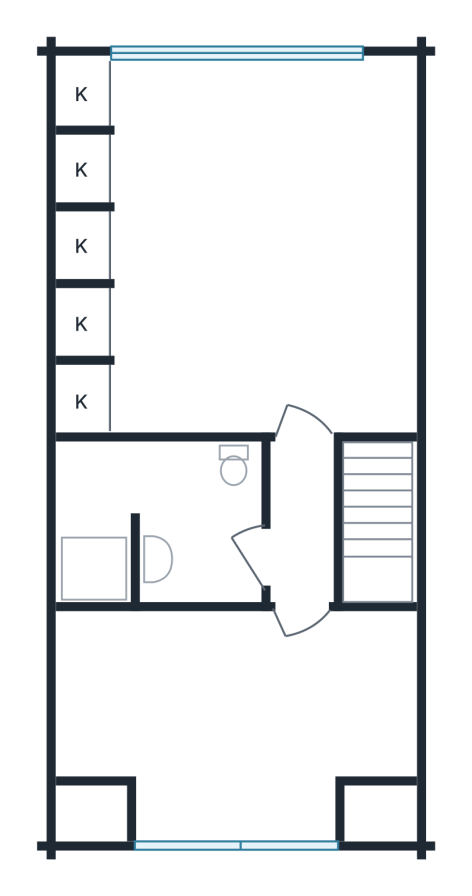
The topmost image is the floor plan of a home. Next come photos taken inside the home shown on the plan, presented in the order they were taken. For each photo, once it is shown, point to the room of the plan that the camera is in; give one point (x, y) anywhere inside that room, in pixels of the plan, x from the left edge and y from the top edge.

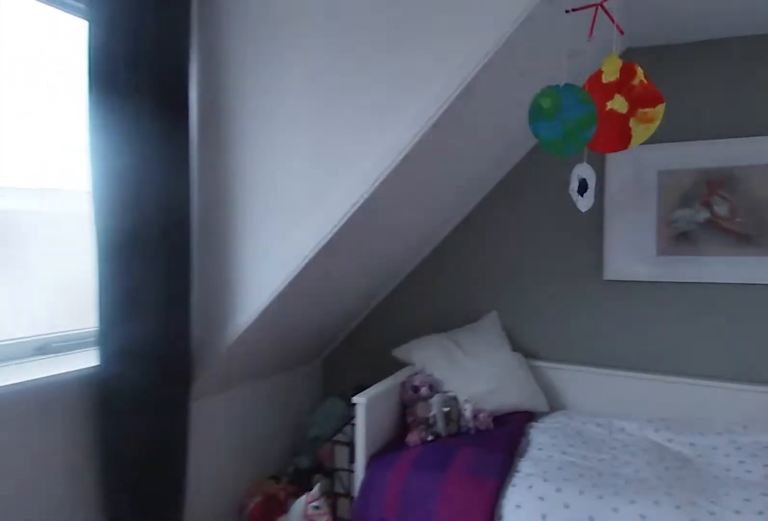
(236, 714)
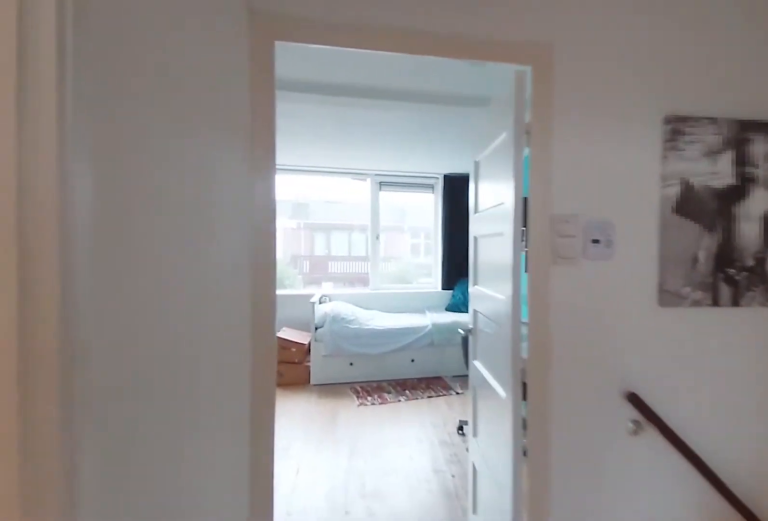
(312, 526)
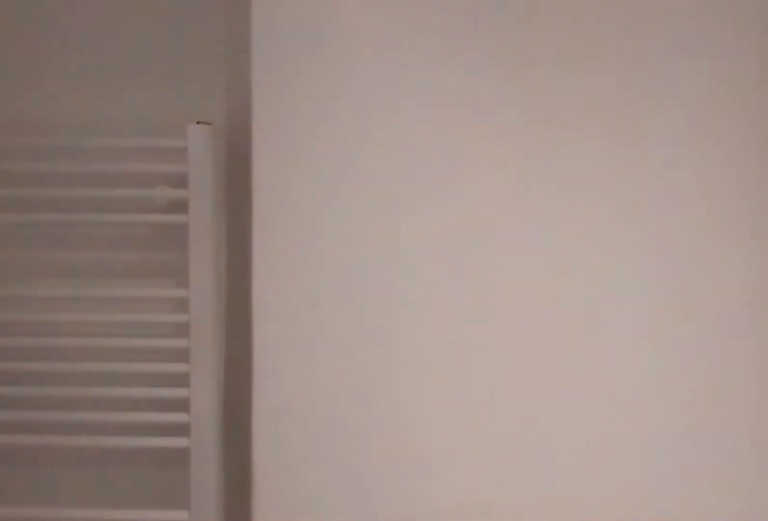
(125, 537)
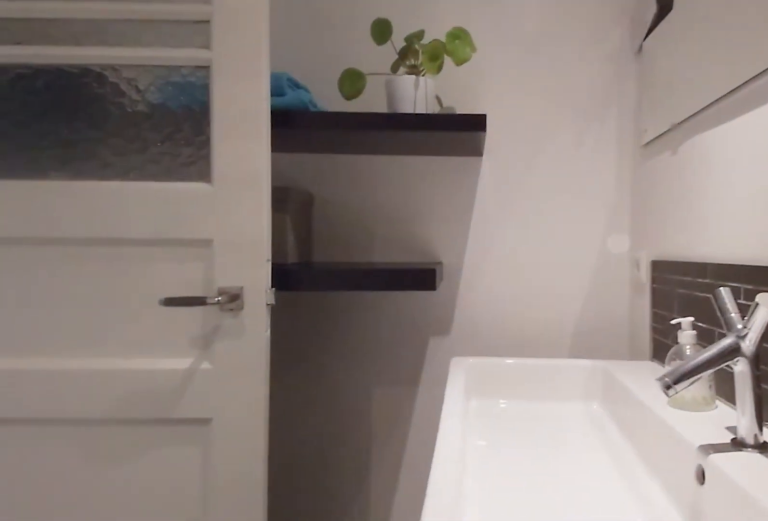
(125, 537)
